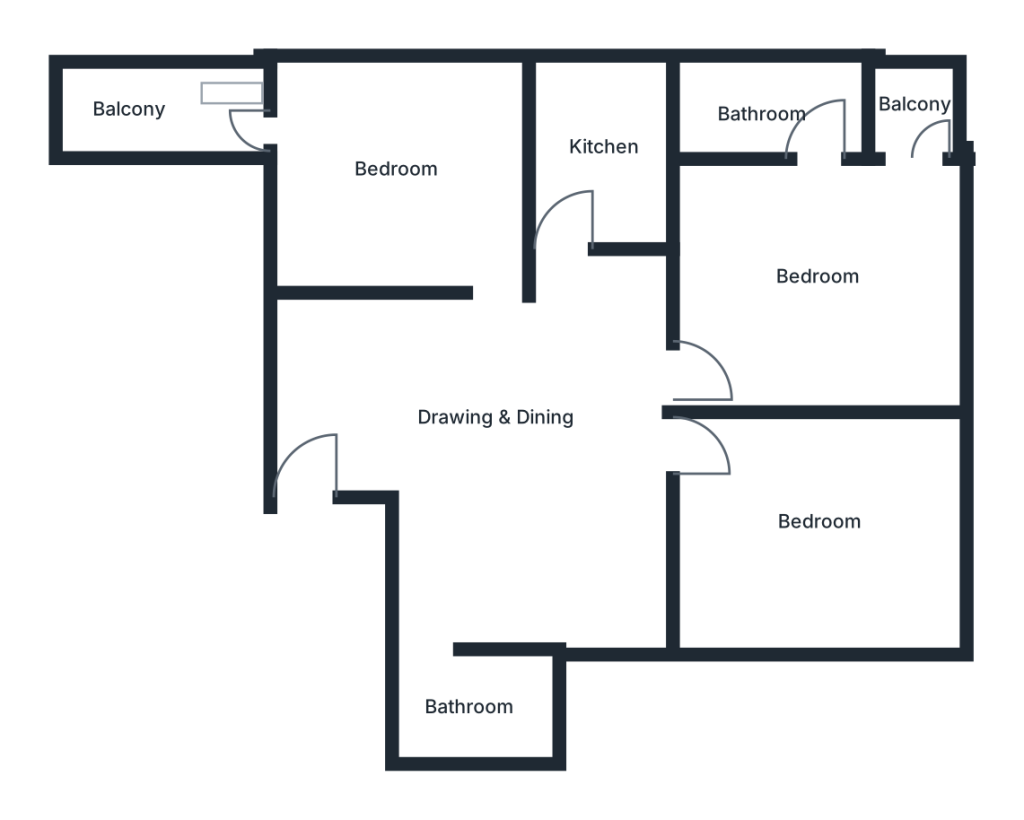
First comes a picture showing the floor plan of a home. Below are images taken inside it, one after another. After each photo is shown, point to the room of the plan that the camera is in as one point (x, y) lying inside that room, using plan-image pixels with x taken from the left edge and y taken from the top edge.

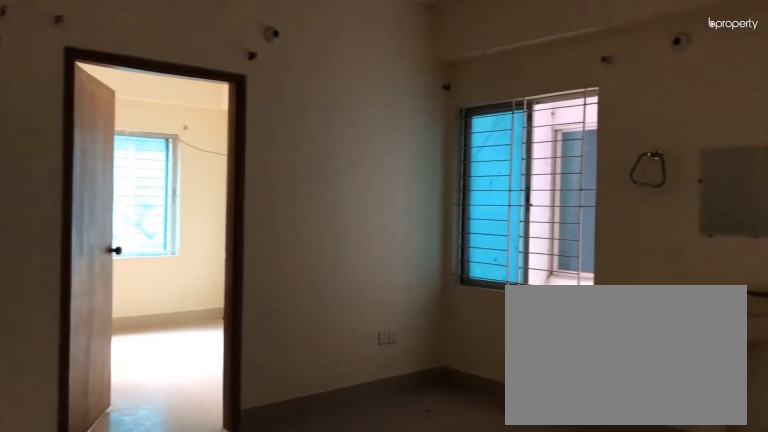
(493, 418)
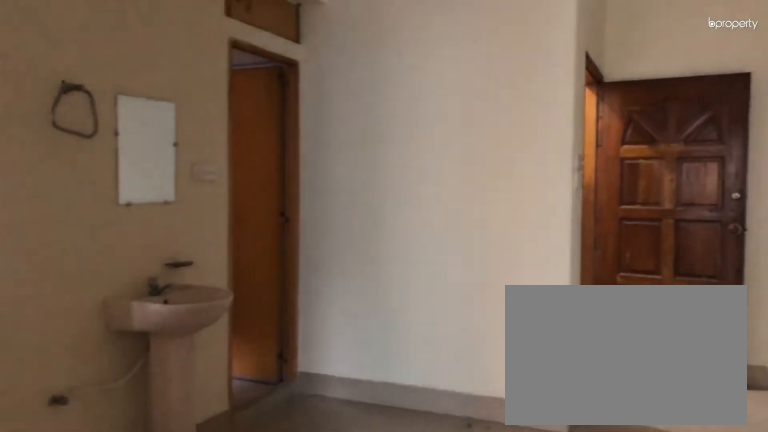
(493, 418)
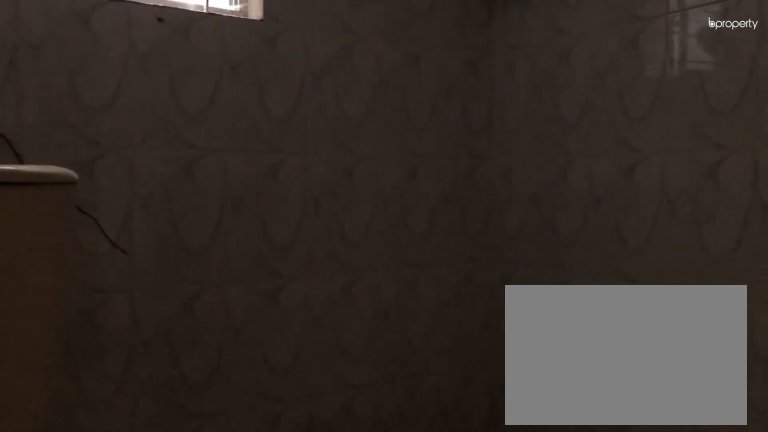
(470, 707)
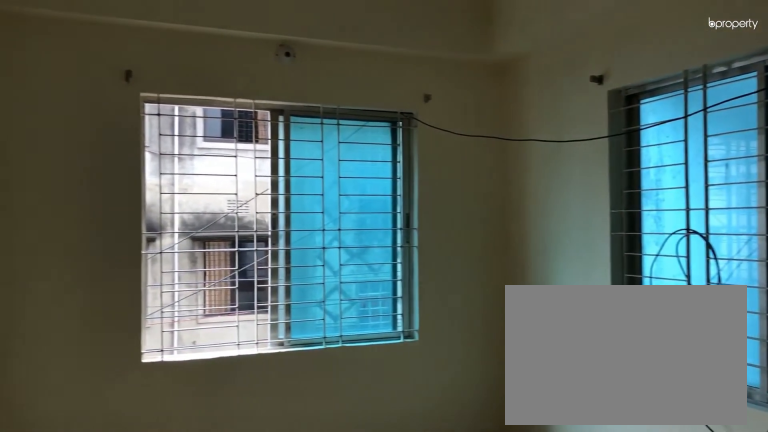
(822, 524)
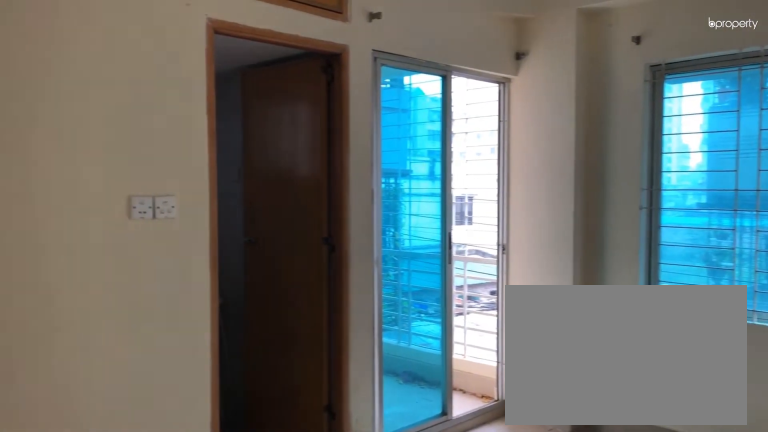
(821, 273)
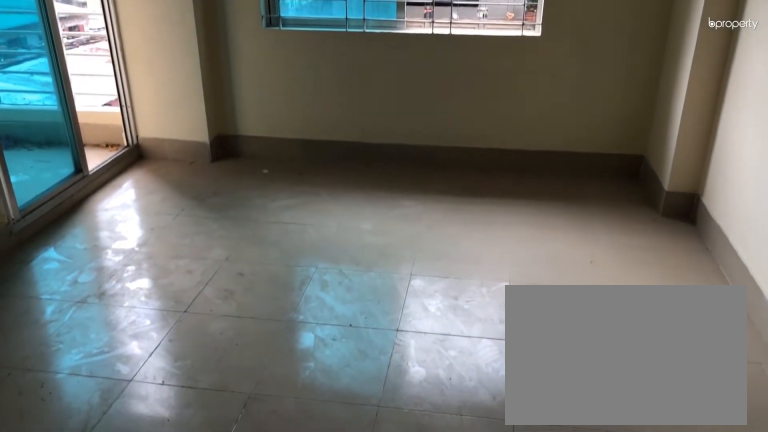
(821, 273)
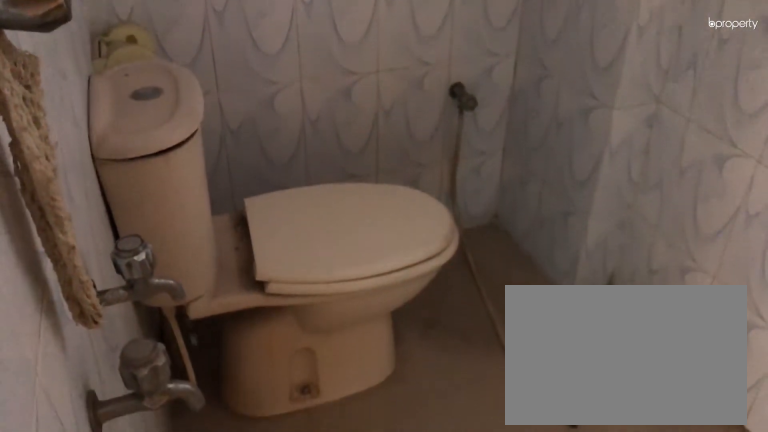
(761, 118)
